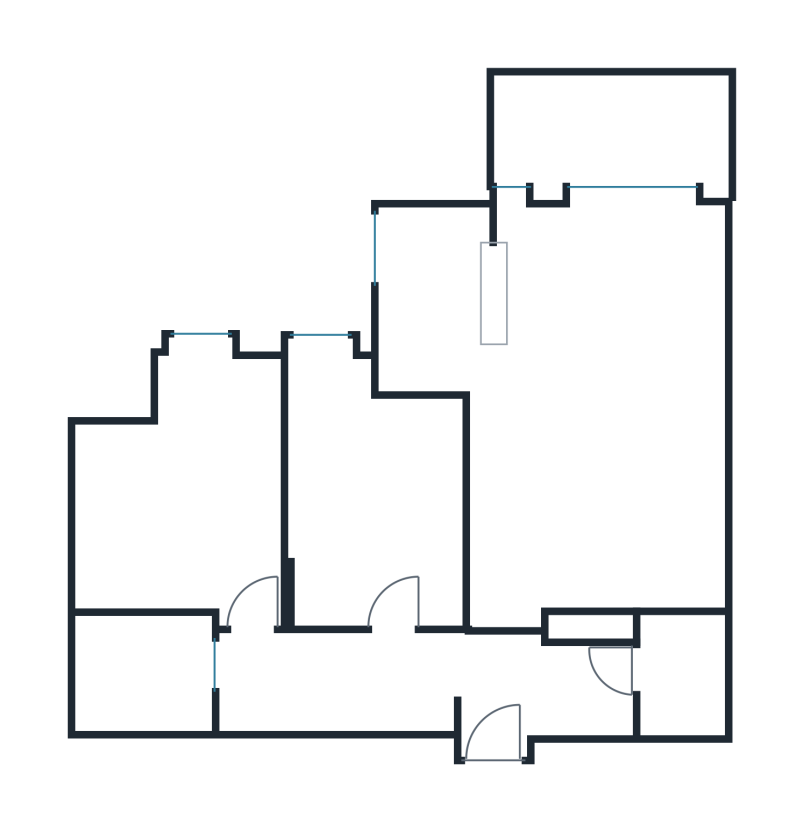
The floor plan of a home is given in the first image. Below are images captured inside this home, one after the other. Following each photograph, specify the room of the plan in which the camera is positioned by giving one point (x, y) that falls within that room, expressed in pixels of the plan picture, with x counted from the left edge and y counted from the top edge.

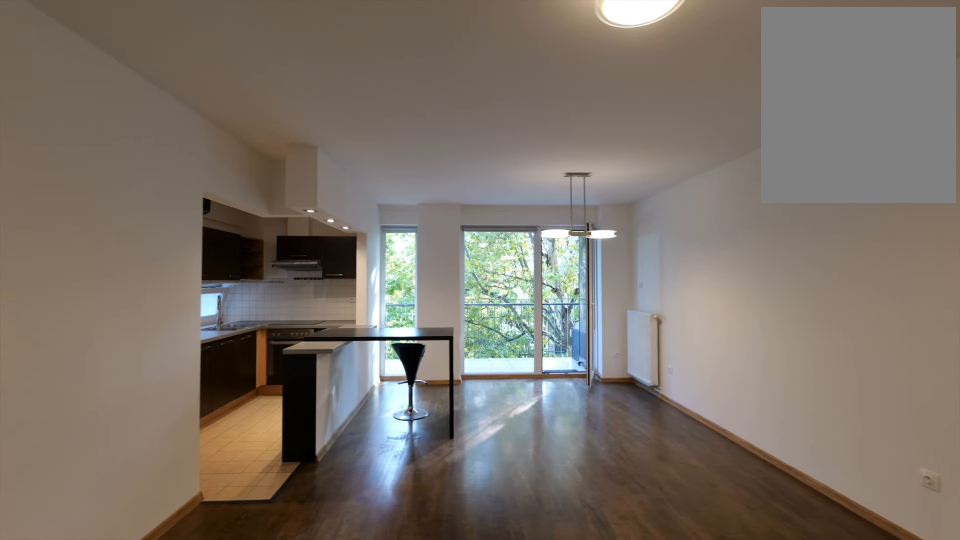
(598, 405)
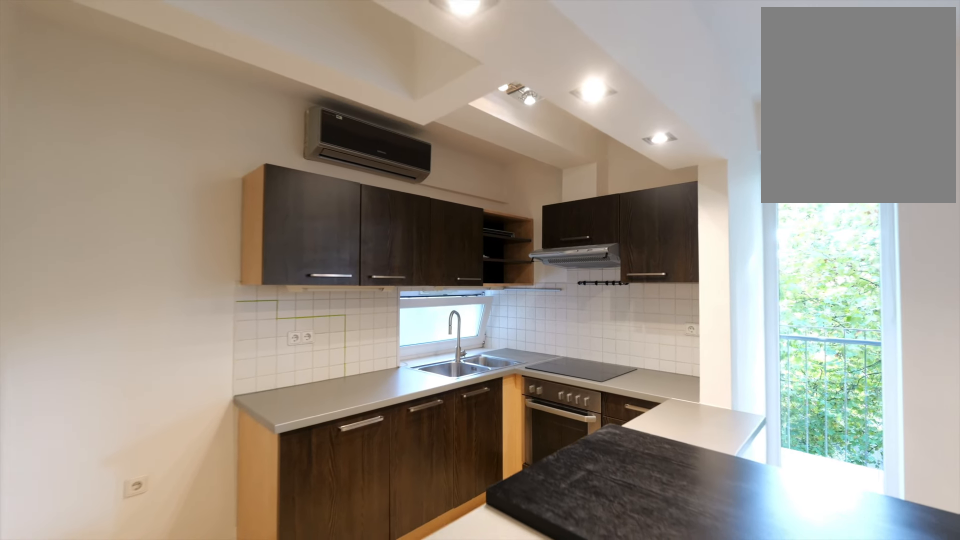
(597, 405)
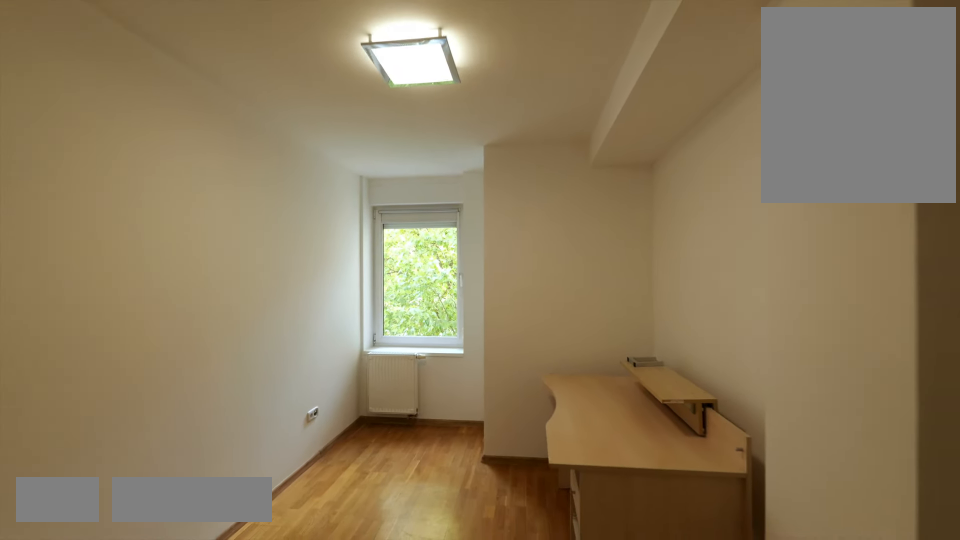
(357, 502)
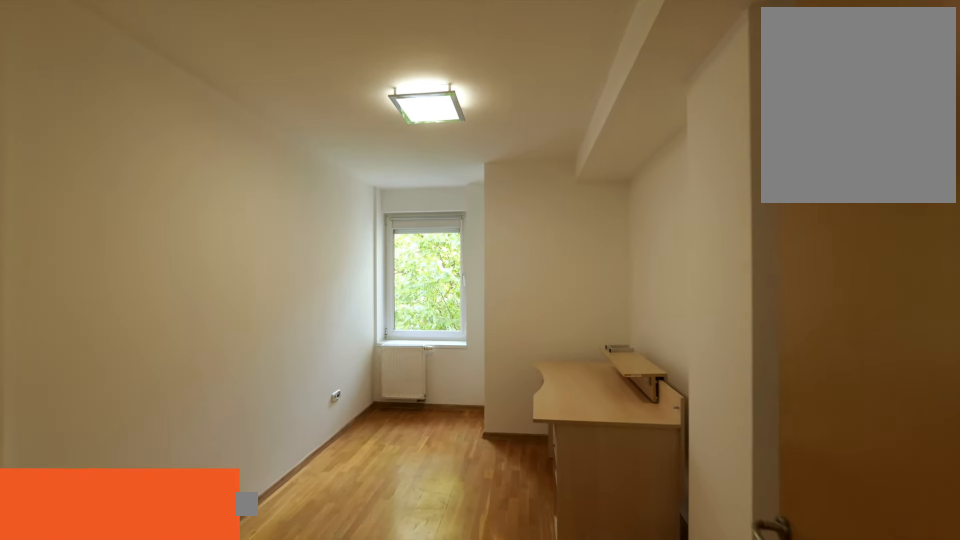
(357, 502)
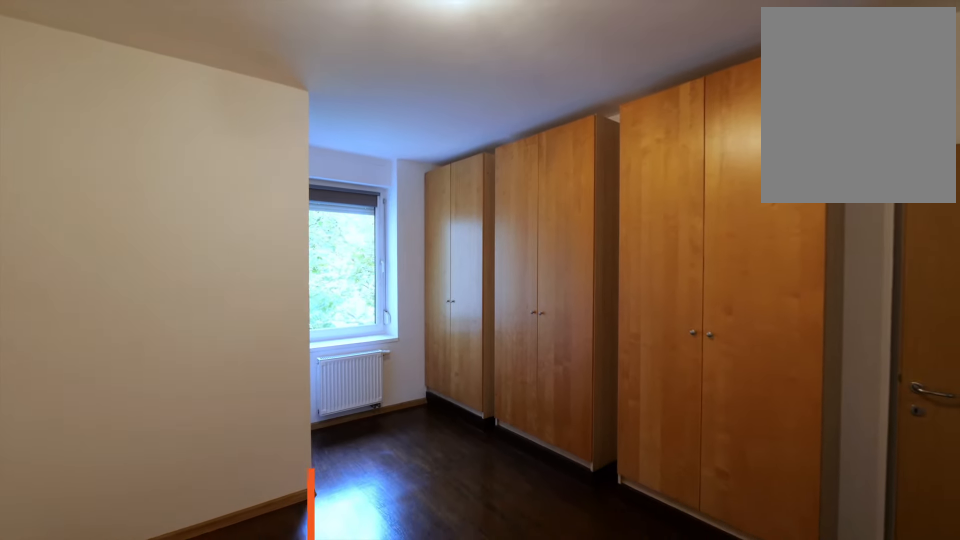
(156, 514)
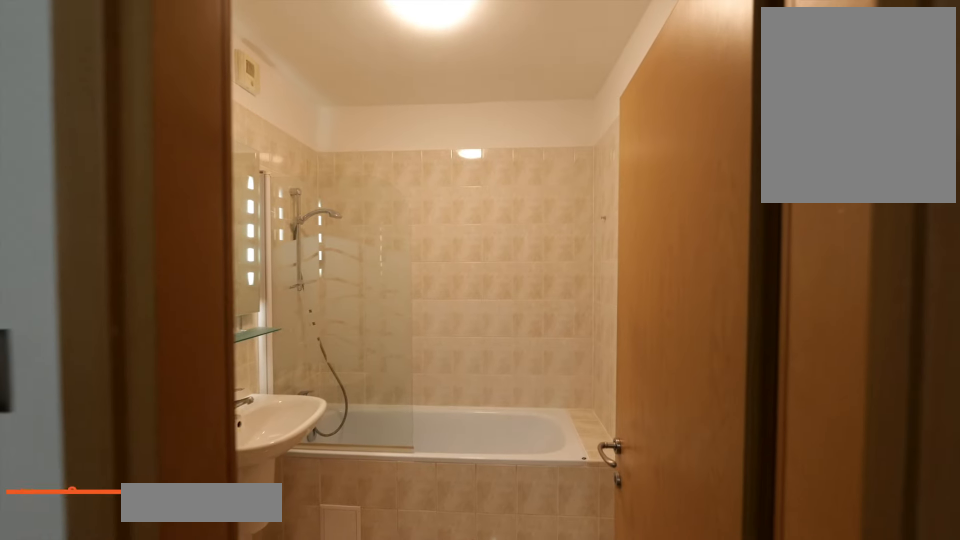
(135, 674)
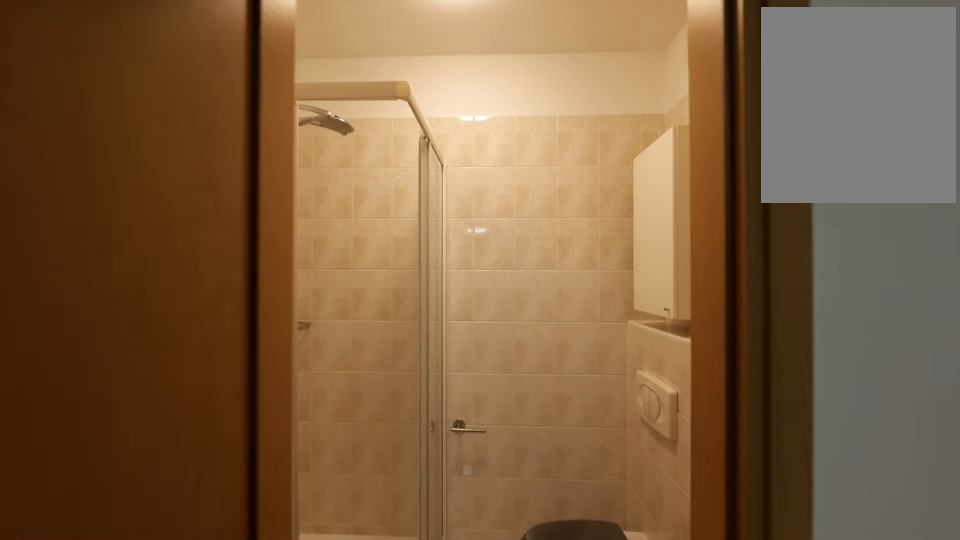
(684, 679)
